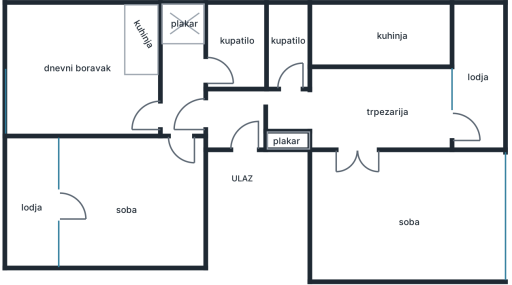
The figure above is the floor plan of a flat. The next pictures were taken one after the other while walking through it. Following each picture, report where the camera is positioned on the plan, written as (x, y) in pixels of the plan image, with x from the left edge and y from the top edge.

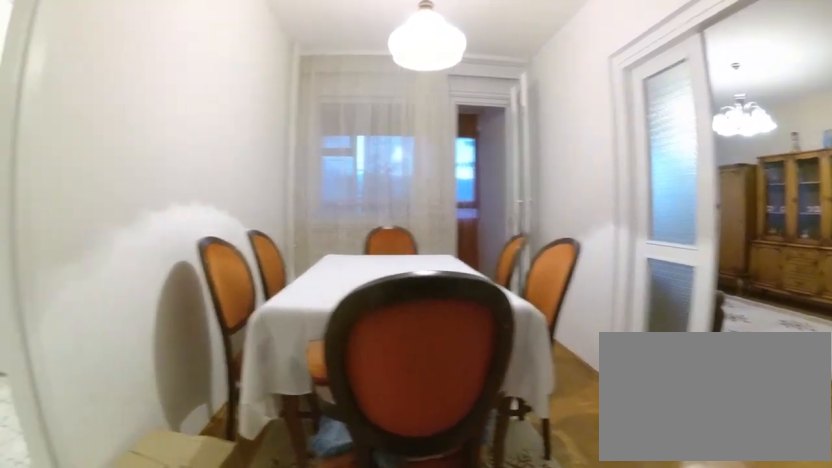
(312, 113)
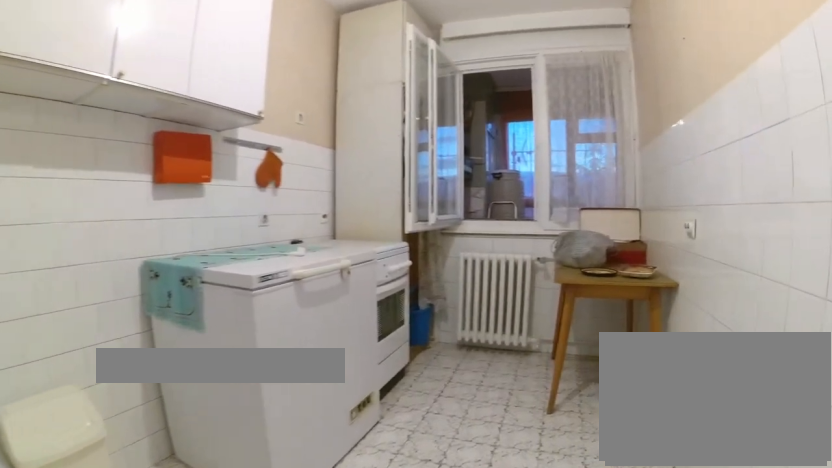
(326, 46)
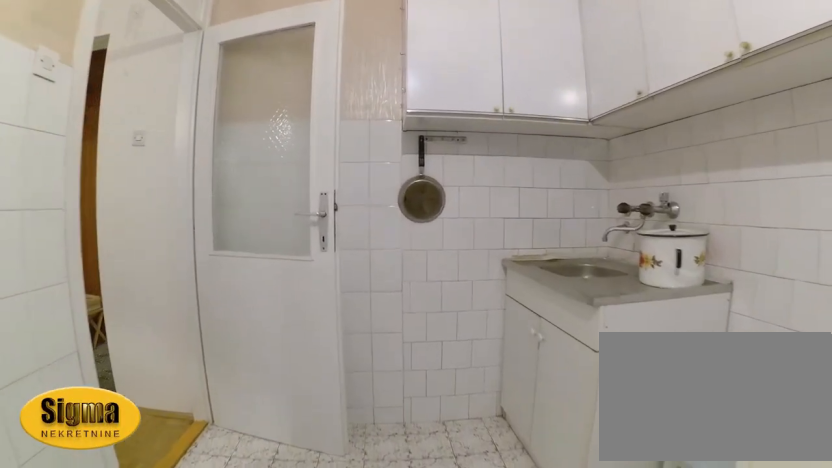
(377, 39)
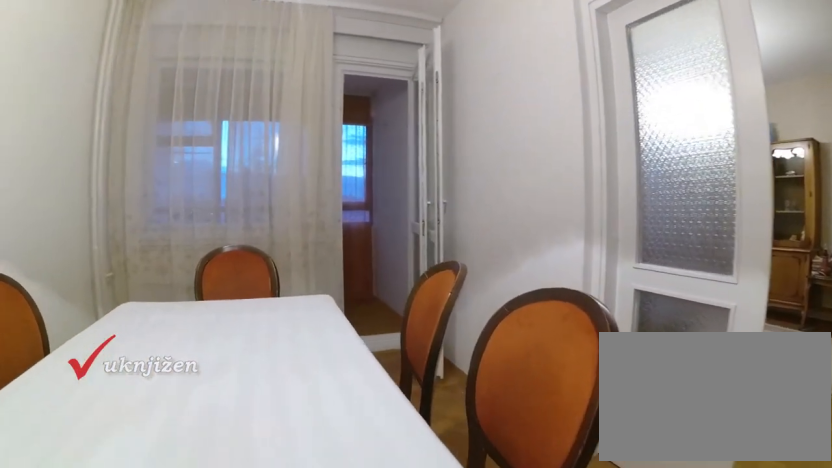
(335, 98)
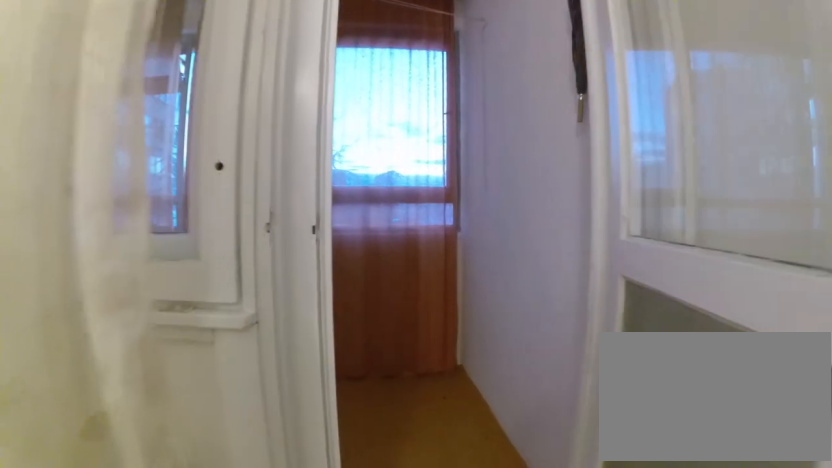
(419, 123)
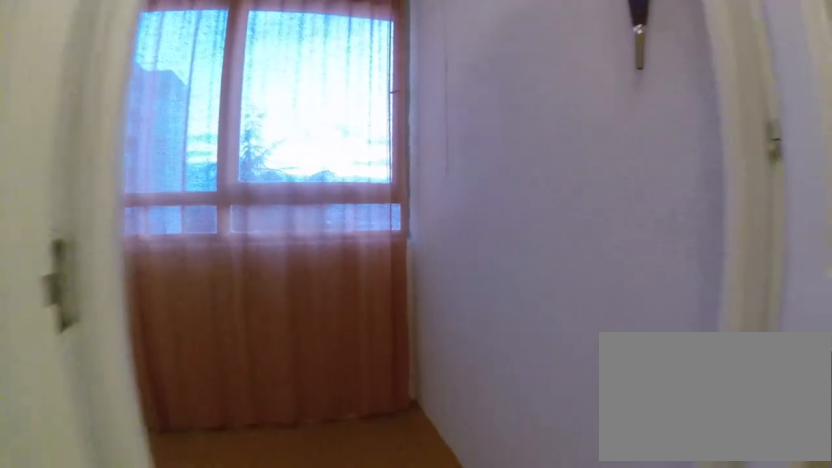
(429, 127)
